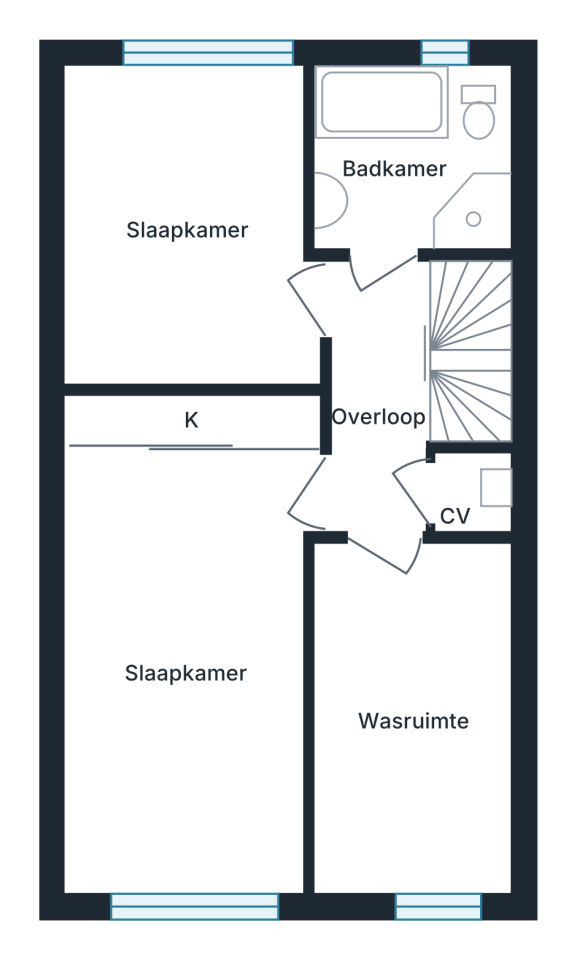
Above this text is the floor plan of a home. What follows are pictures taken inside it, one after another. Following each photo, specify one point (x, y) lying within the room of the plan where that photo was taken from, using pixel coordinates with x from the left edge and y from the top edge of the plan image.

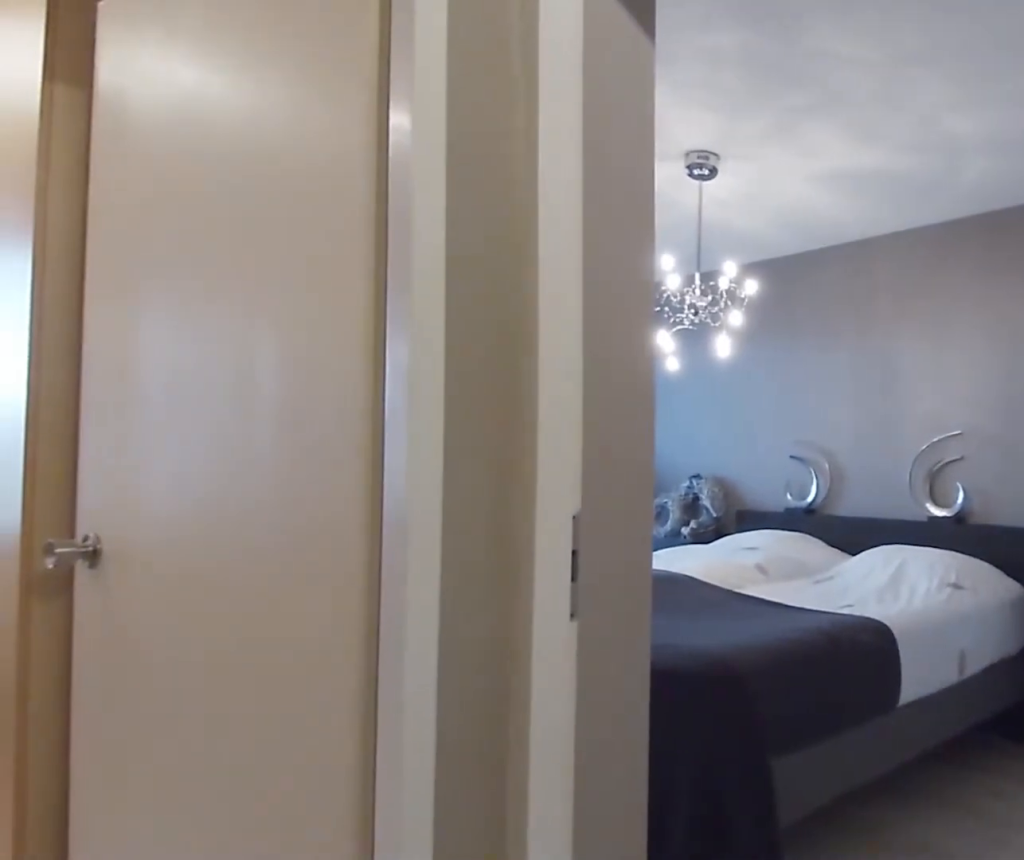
(379, 396)
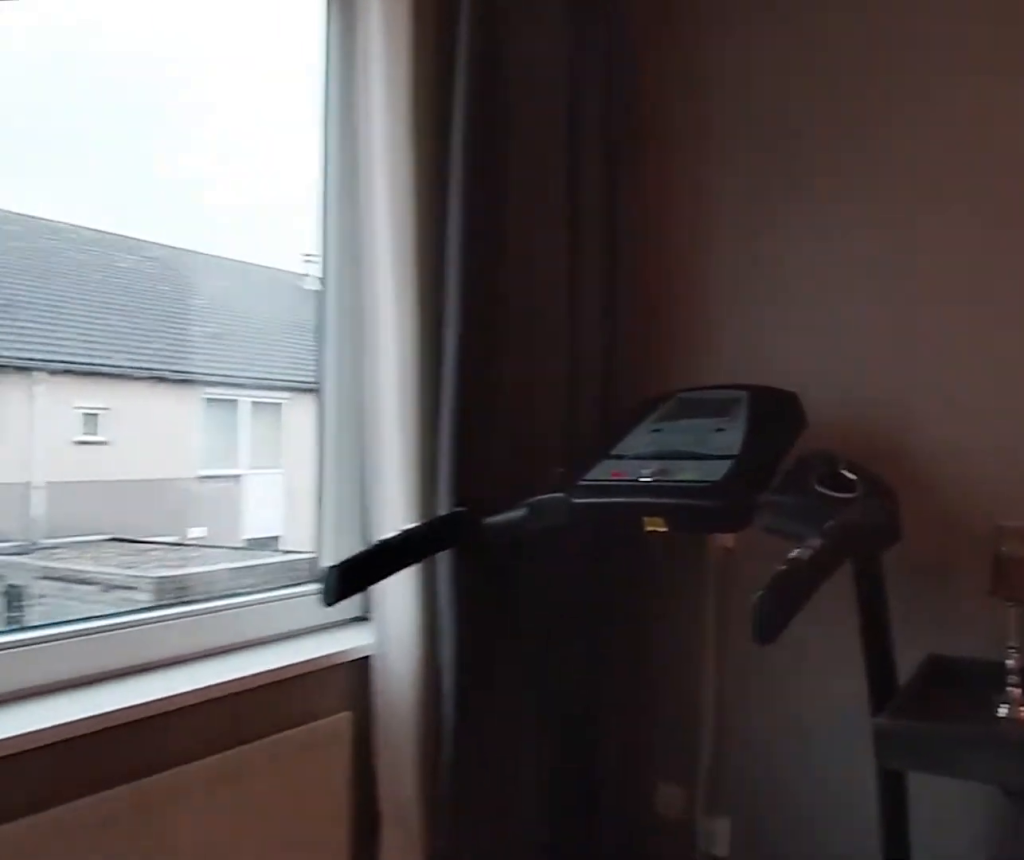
(187, 675)
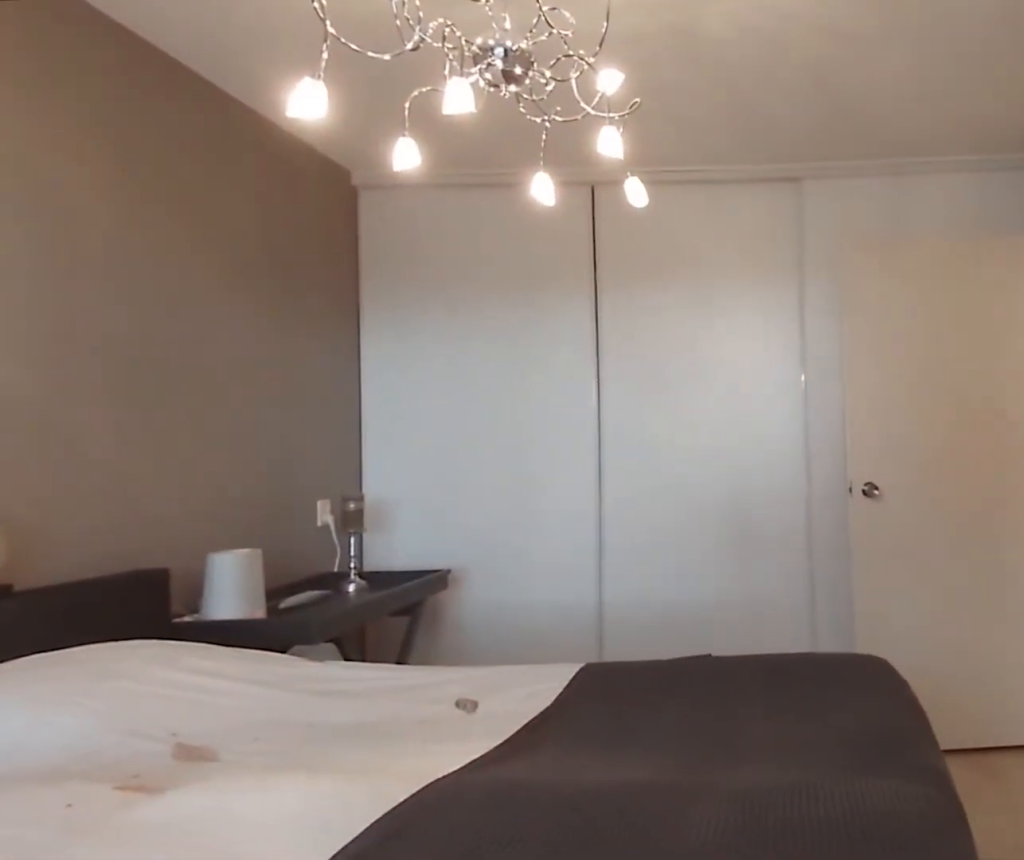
(187, 675)
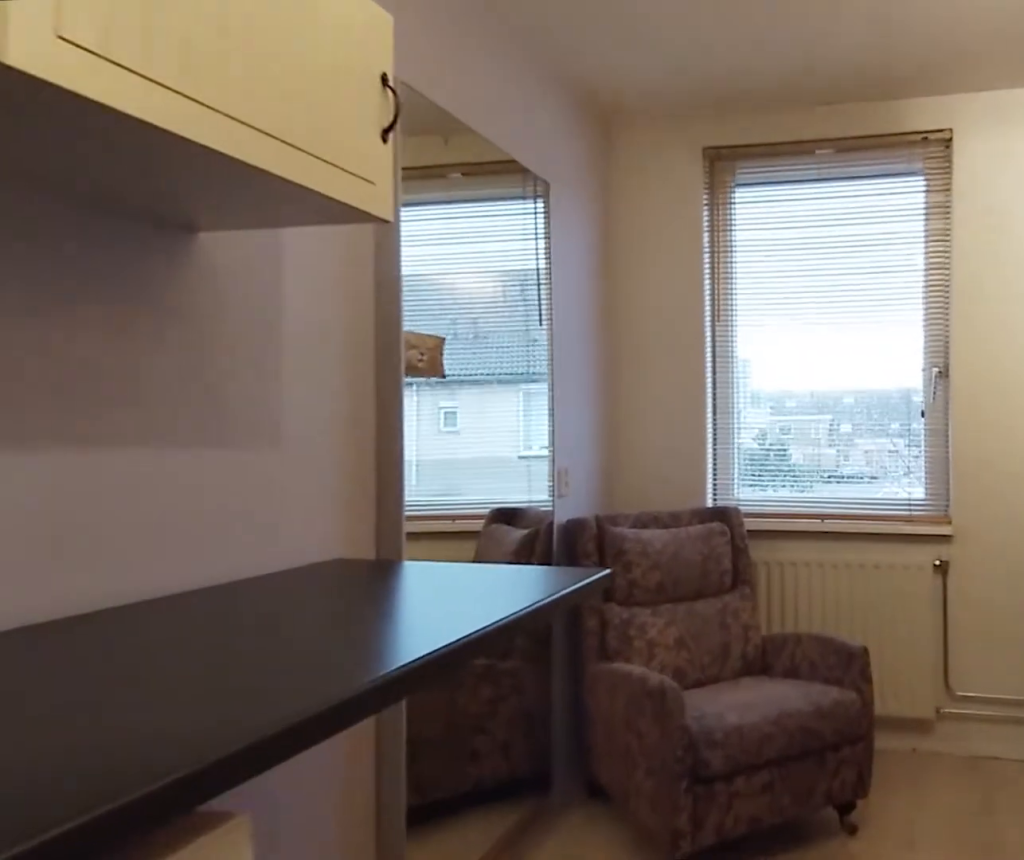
(409, 728)
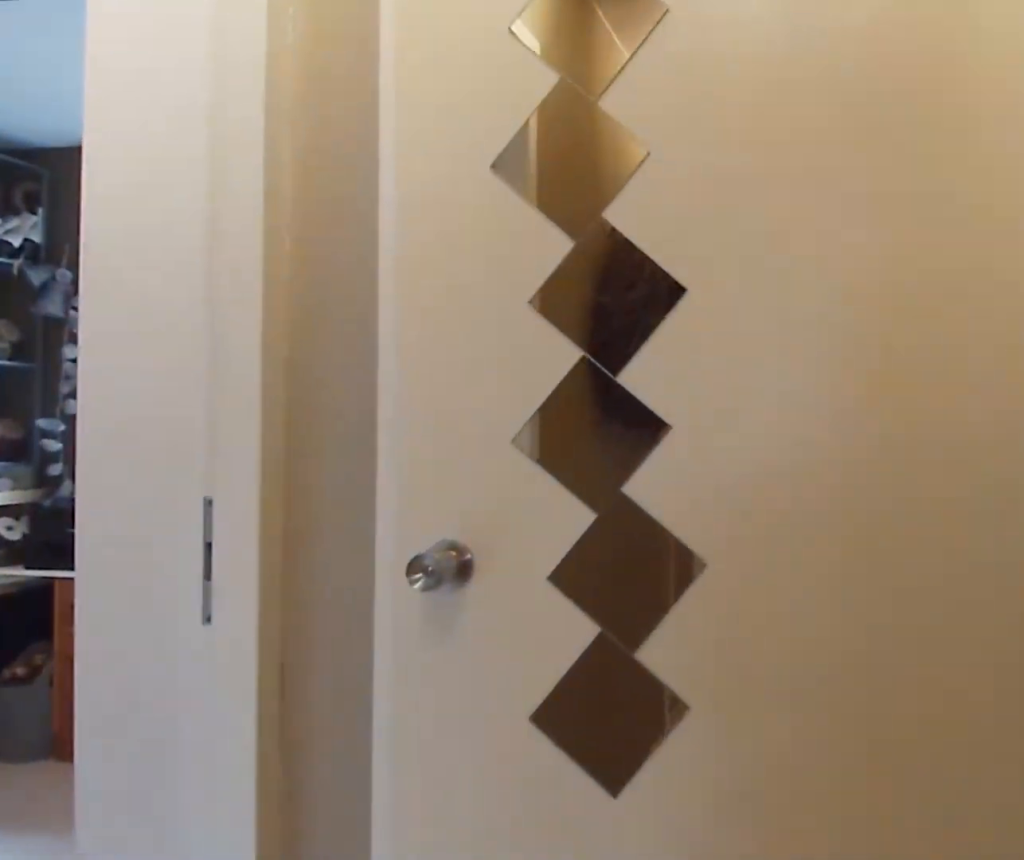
(379, 395)
